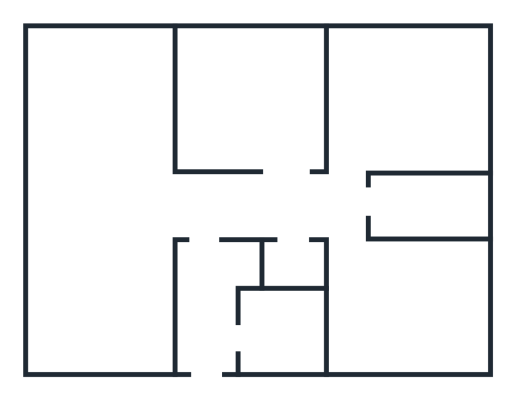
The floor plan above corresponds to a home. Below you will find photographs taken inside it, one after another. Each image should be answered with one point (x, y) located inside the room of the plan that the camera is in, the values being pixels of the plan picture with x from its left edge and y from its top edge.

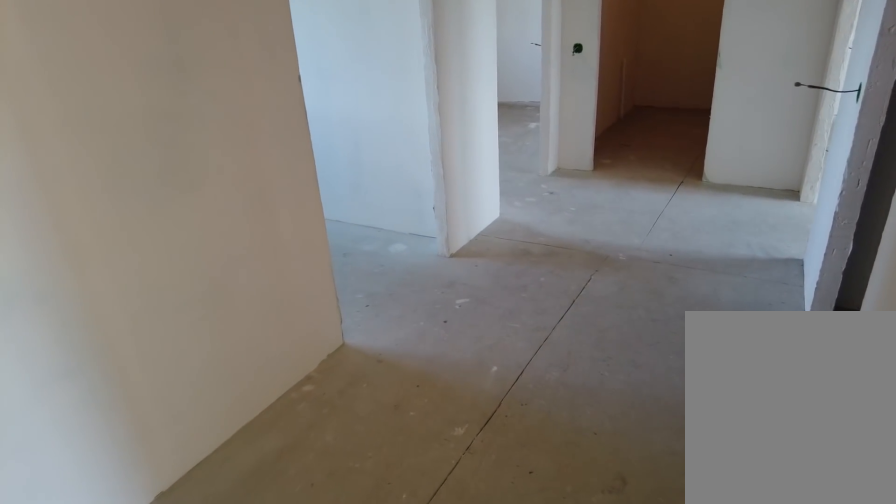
(207, 223)
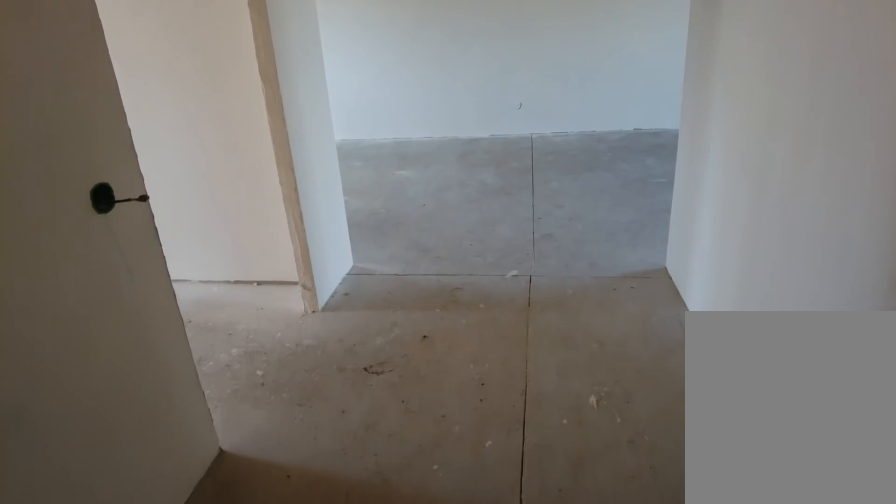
(300, 218)
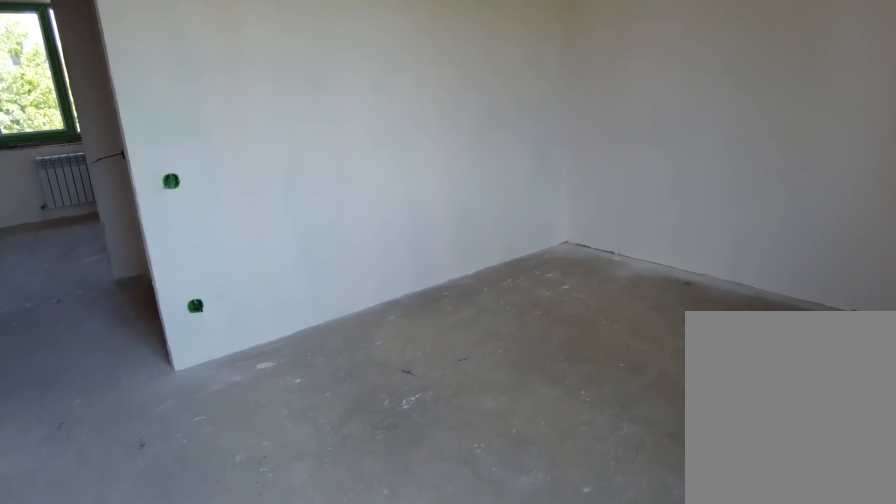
(373, 323)
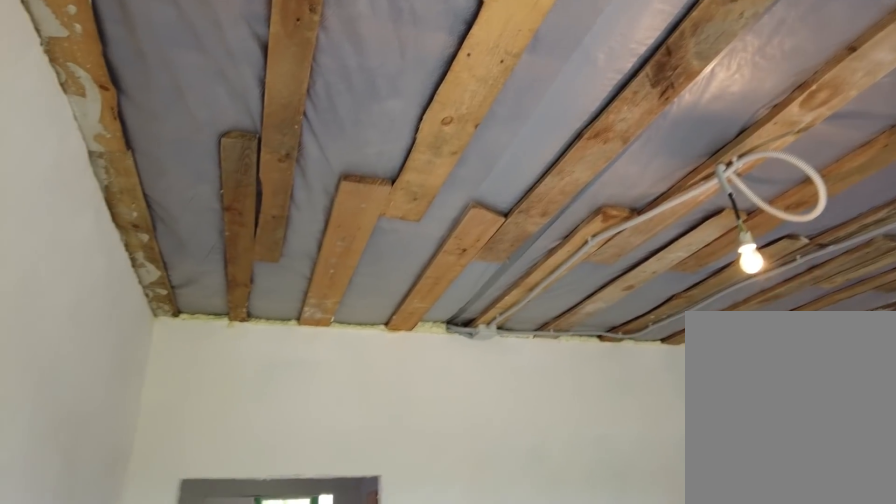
(373, 323)
